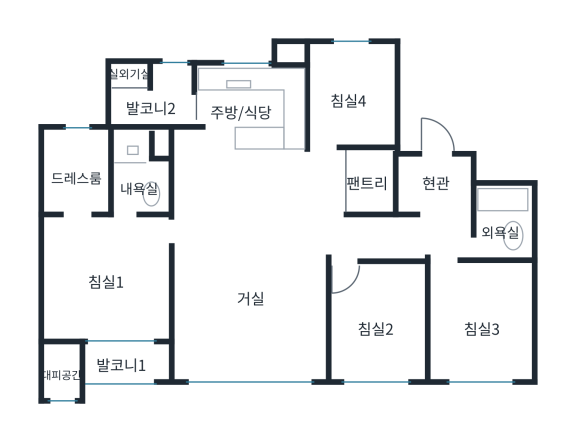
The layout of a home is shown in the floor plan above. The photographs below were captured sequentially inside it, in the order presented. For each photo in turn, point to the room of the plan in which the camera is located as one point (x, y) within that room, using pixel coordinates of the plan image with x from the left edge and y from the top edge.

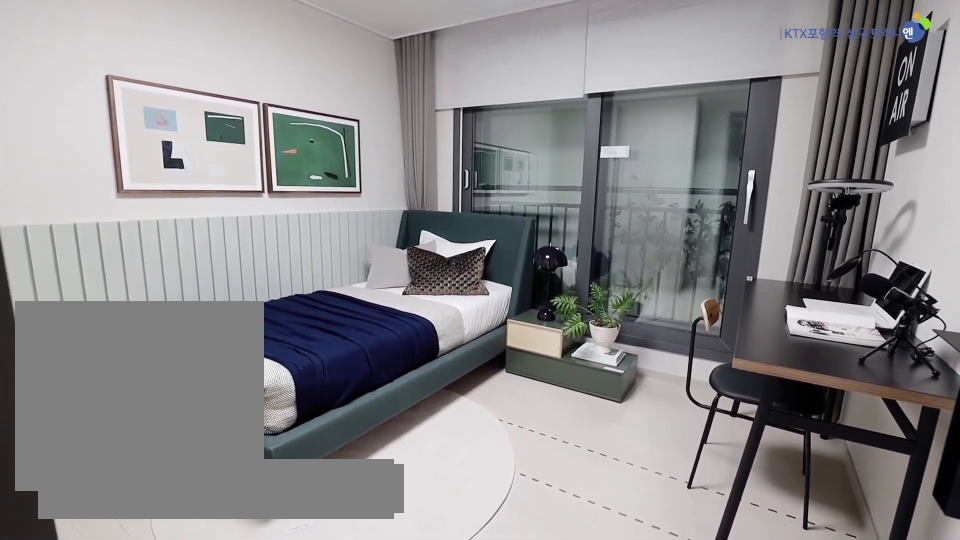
(483, 321)
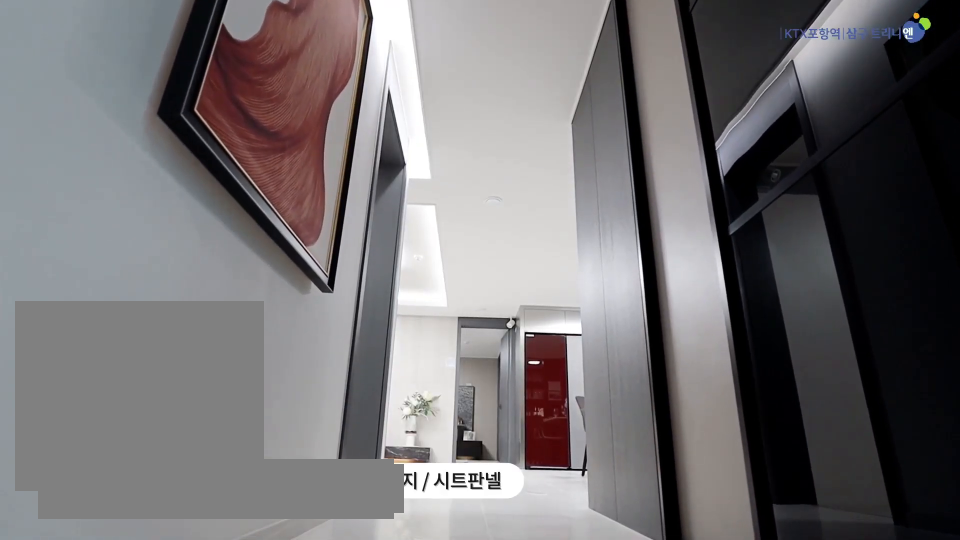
(398, 238)
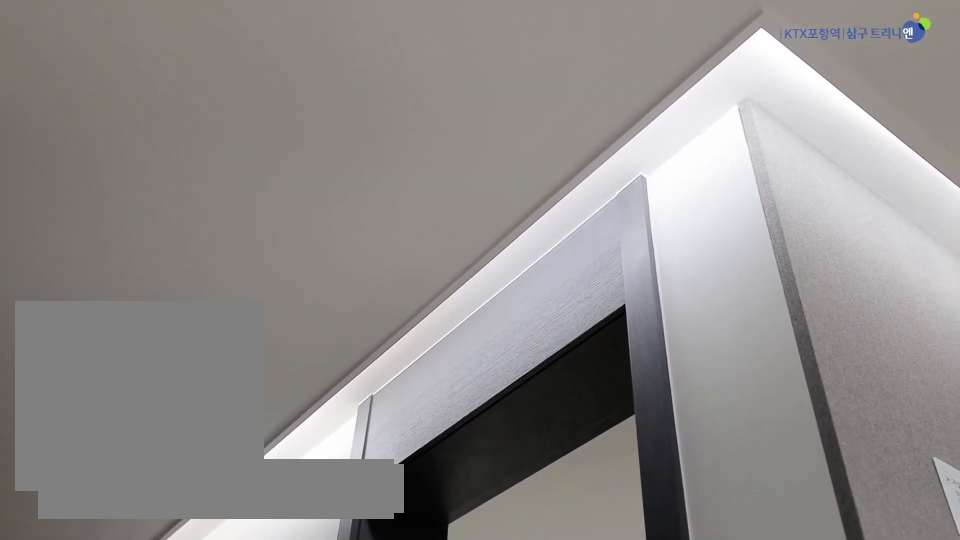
(399, 237)
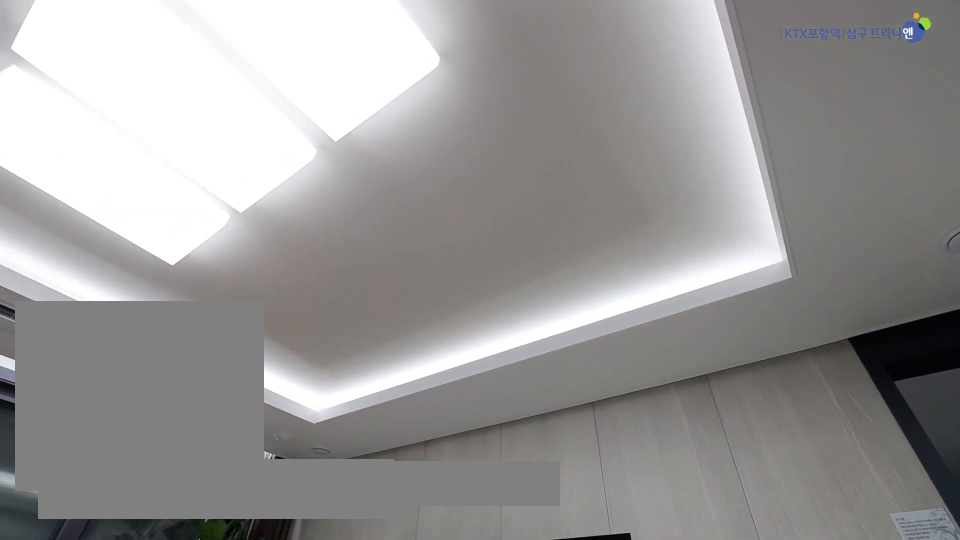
(250, 300)
